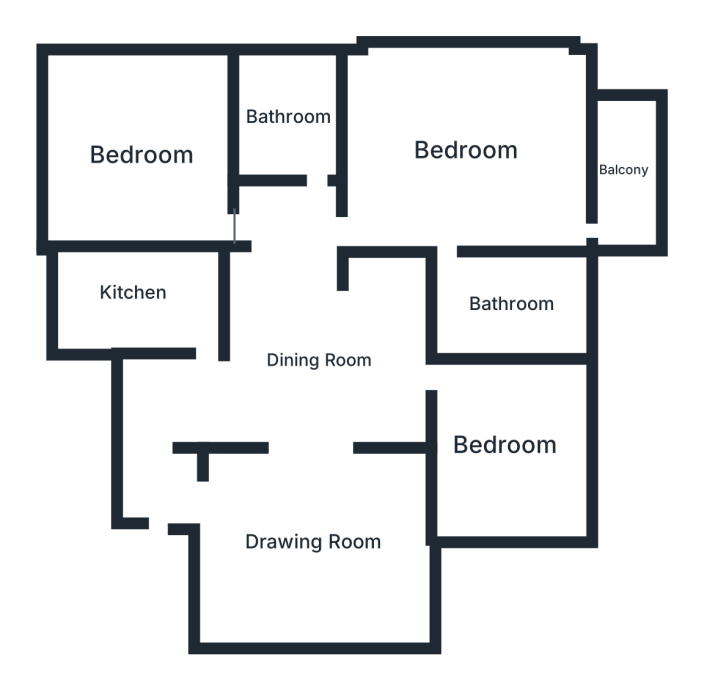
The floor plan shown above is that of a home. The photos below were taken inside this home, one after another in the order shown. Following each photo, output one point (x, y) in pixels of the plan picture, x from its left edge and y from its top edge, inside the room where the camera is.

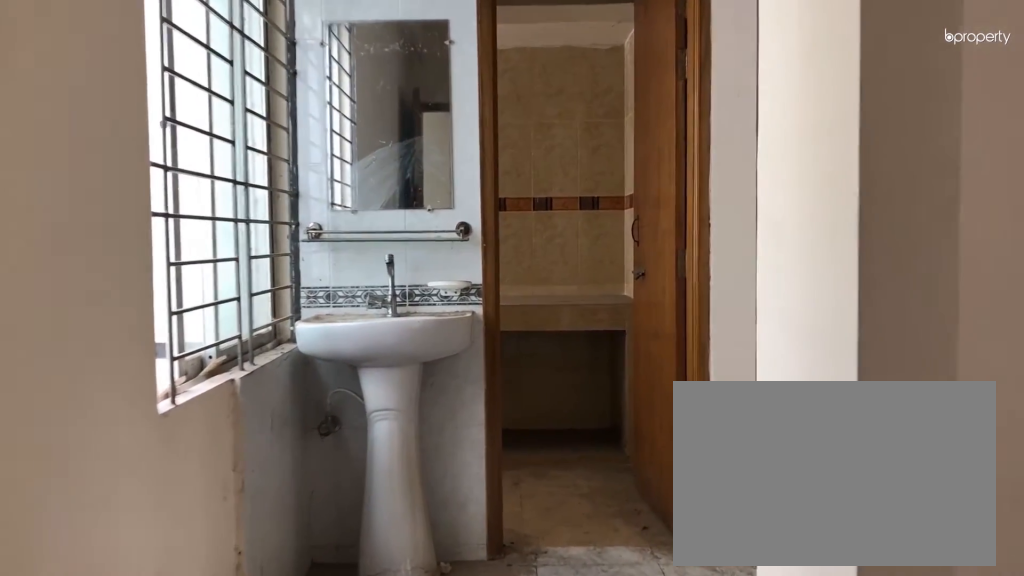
(162, 424)
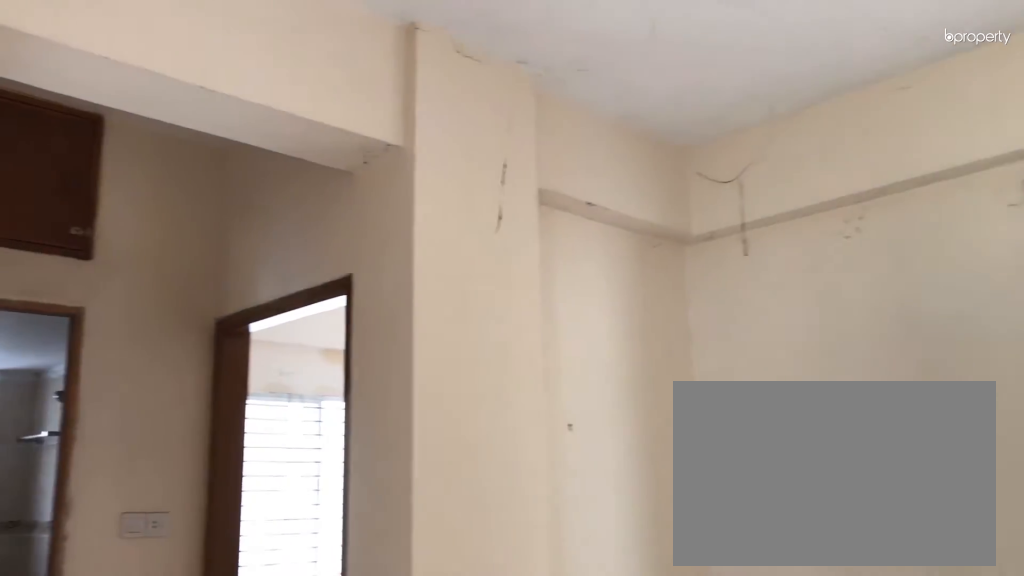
(319, 361)
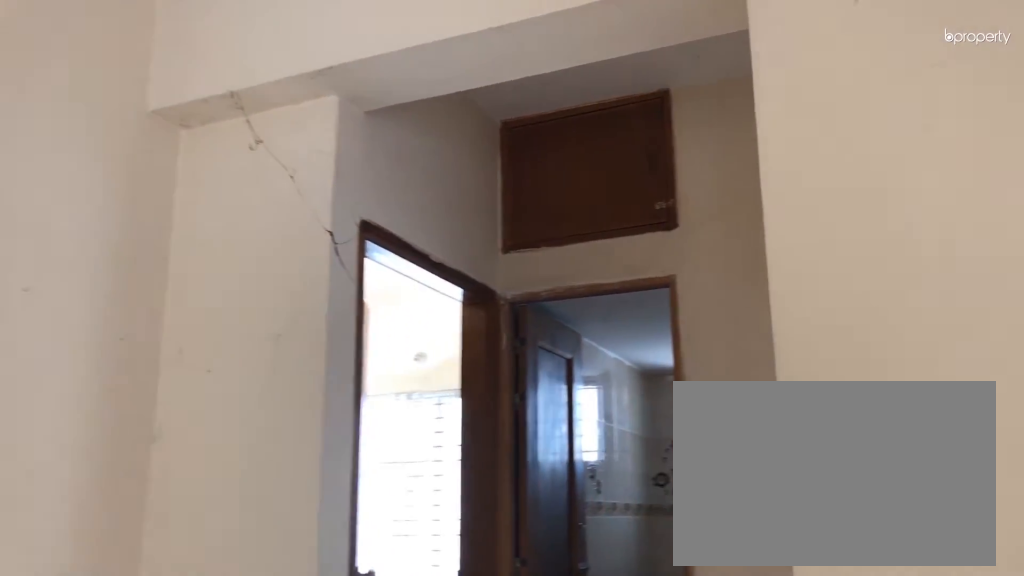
(319, 361)
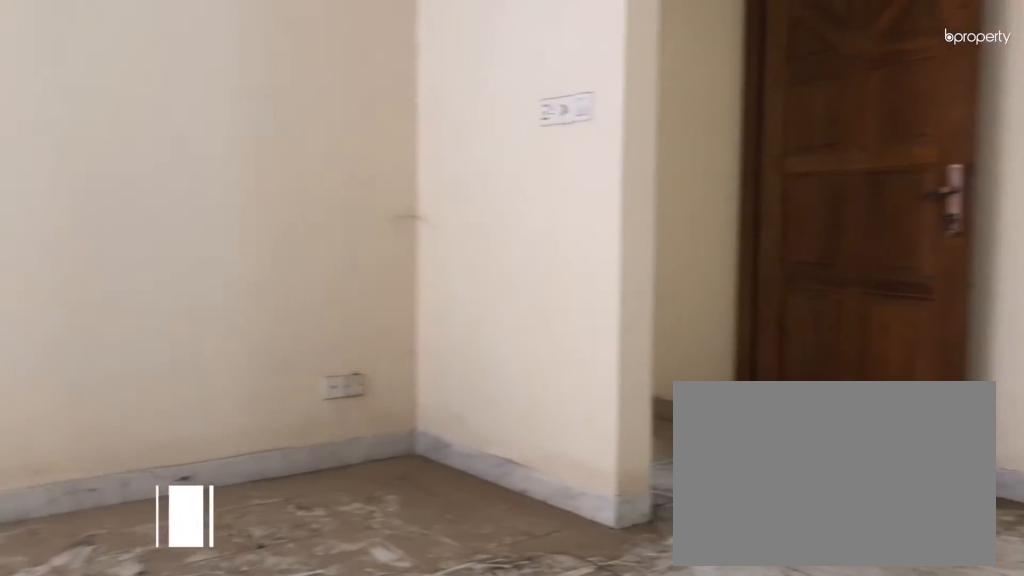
(318, 544)
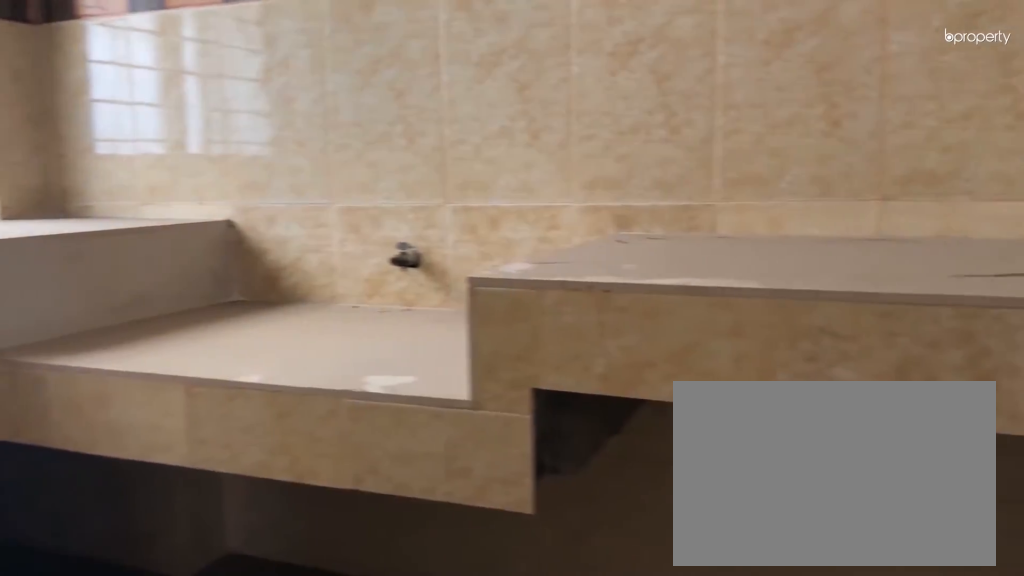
(133, 293)
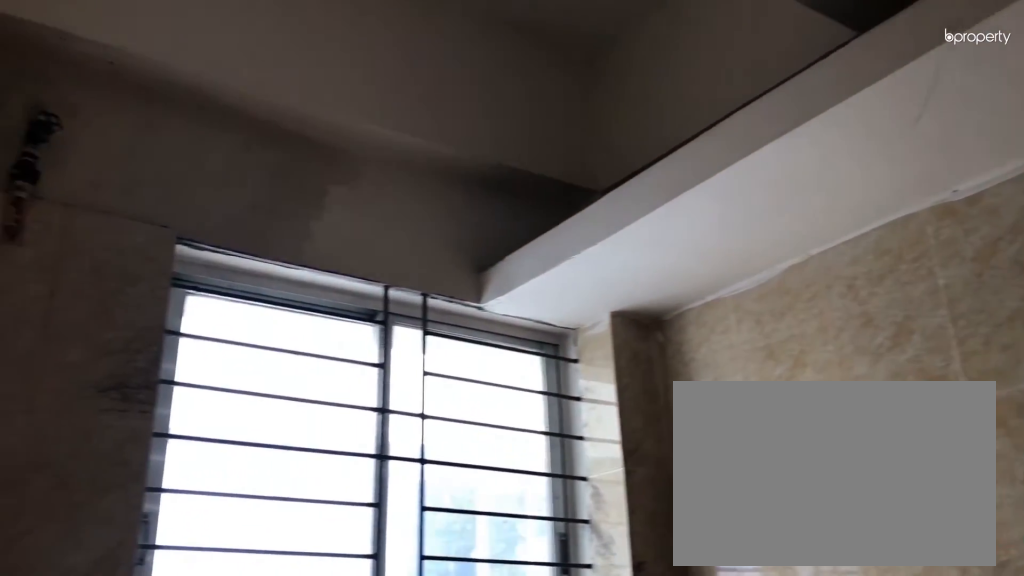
(133, 294)
